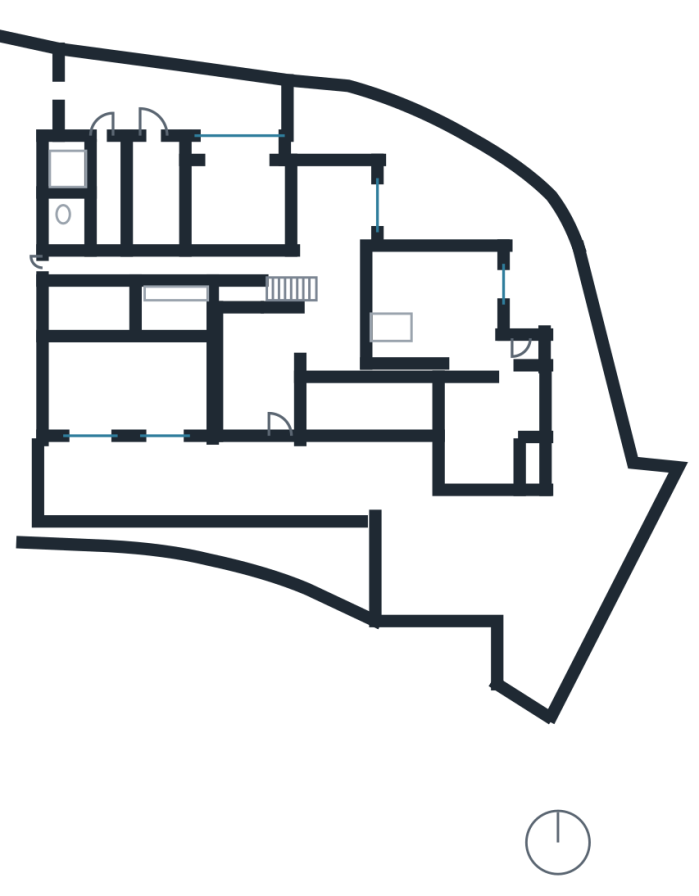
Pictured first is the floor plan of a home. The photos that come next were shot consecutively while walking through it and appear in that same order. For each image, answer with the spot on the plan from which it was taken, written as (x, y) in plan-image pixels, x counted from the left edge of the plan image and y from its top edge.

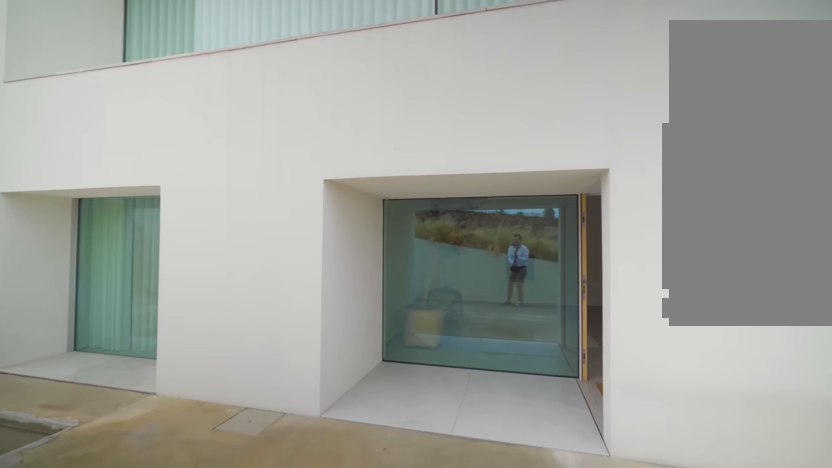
(246, 495)
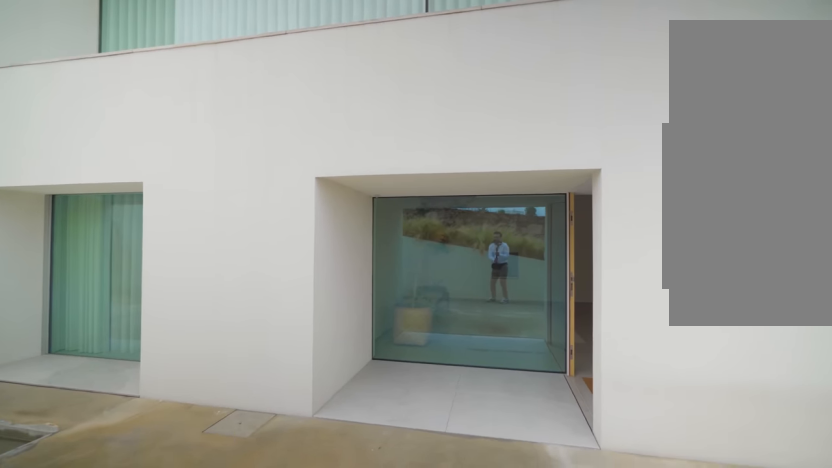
(244, 496)
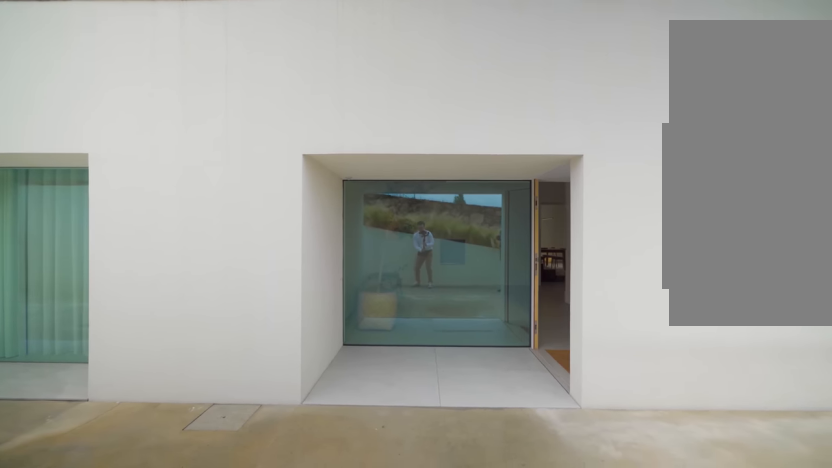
(237, 506)
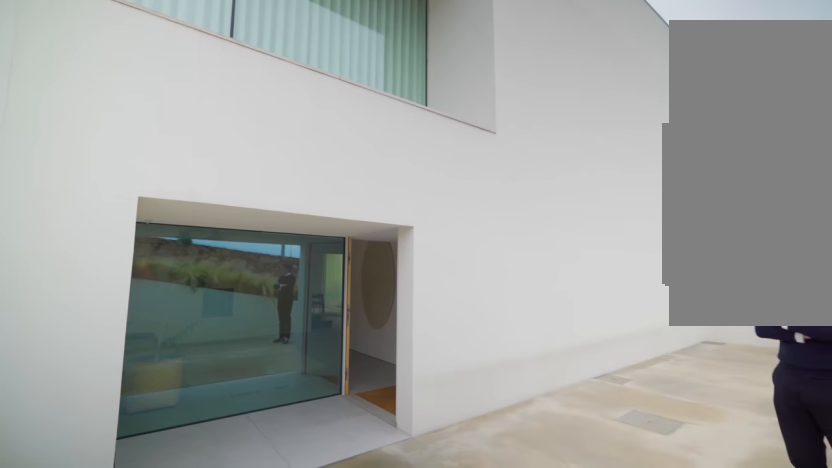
(237, 506)
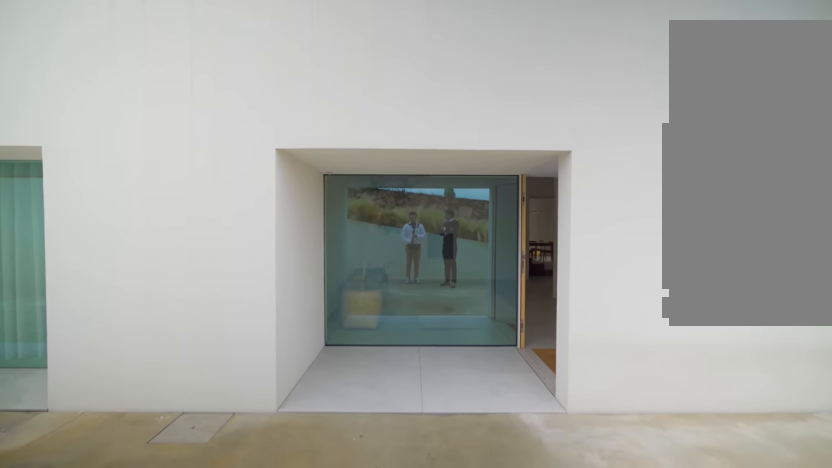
(230, 487)
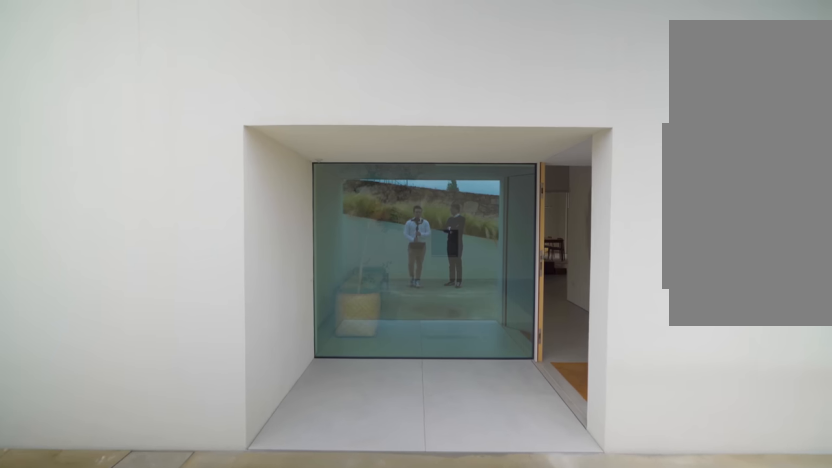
(234, 485)
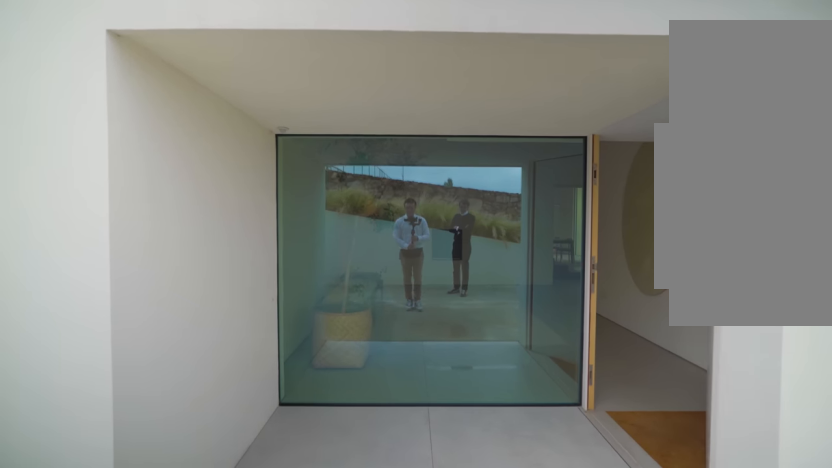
(237, 477)
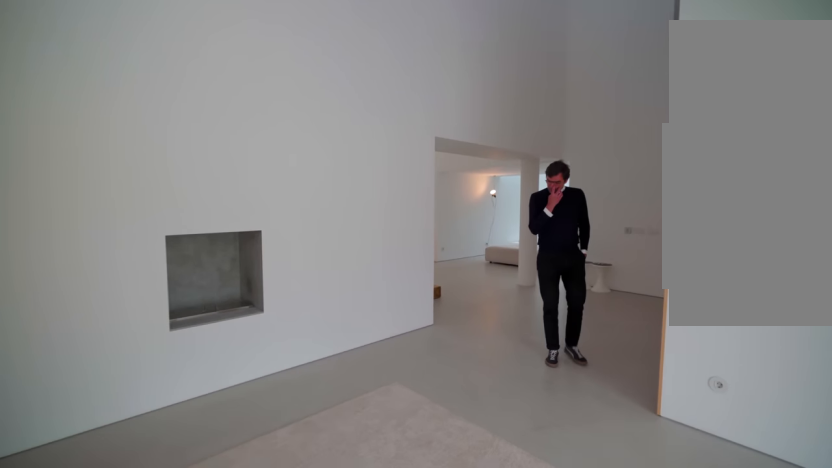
(234, 362)
